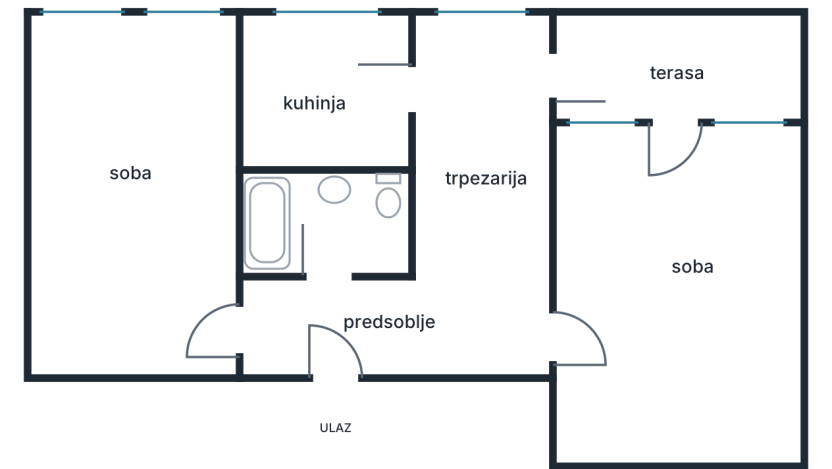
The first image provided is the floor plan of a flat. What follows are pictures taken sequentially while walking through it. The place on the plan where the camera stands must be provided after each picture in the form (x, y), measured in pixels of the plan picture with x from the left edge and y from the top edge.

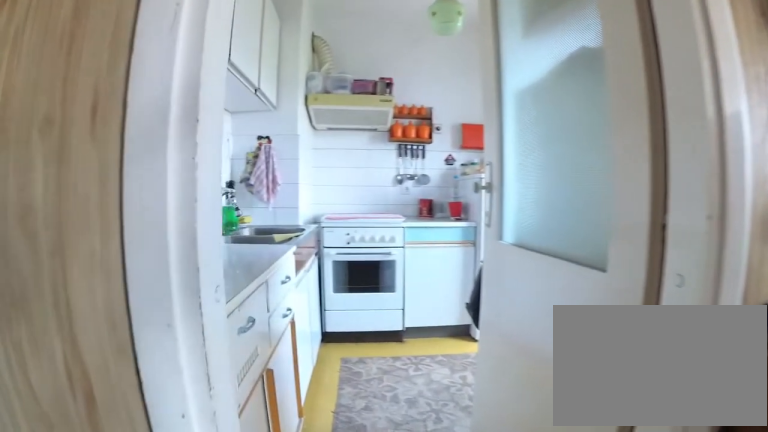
(465, 111)
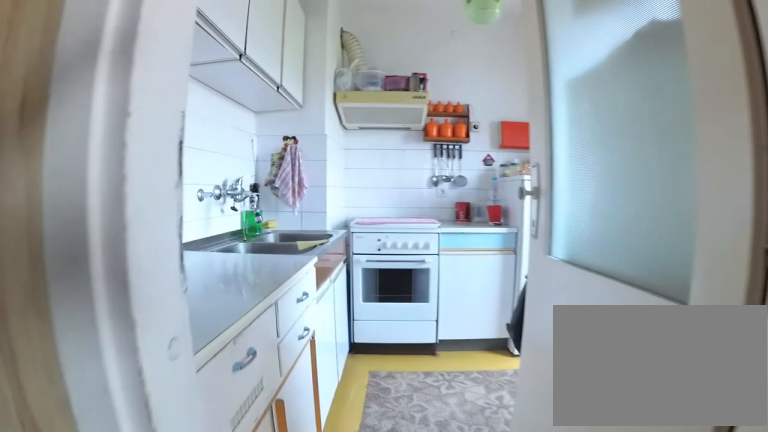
(456, 103)
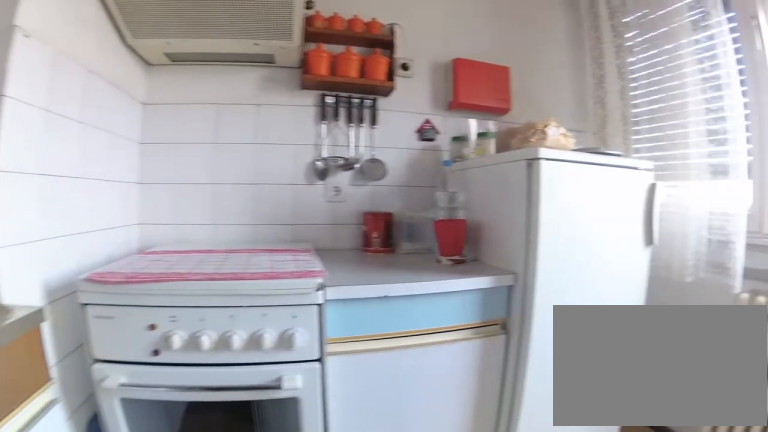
(321, 106)
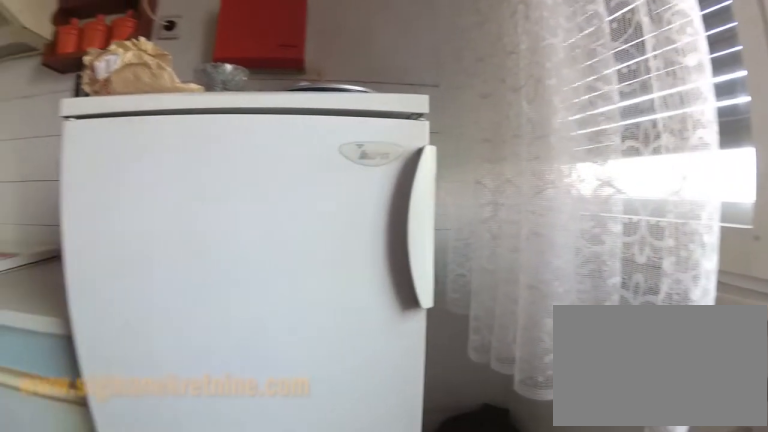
(320, 67)
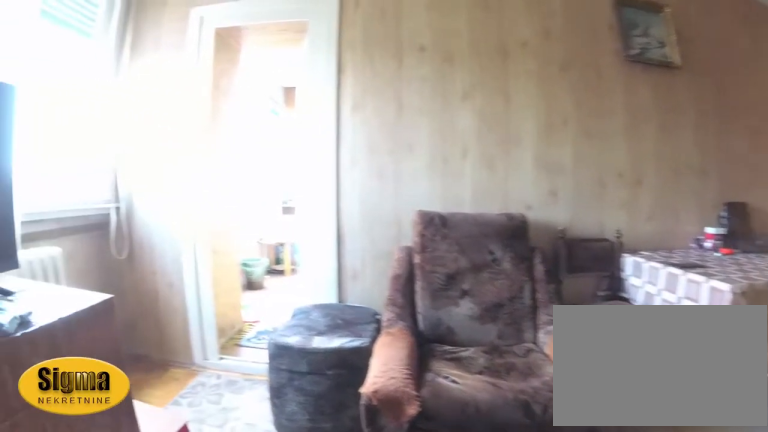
(407, 99)
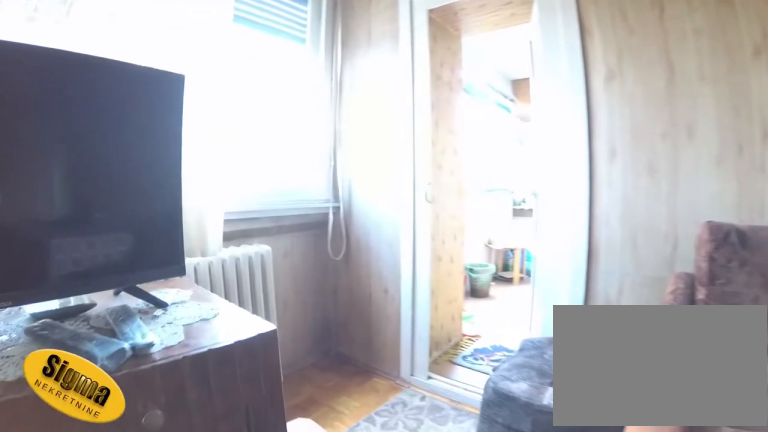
(425, 109)
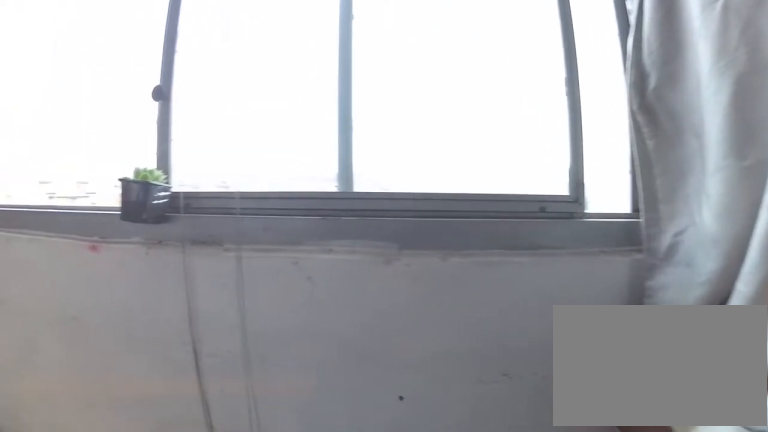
(736, 104)
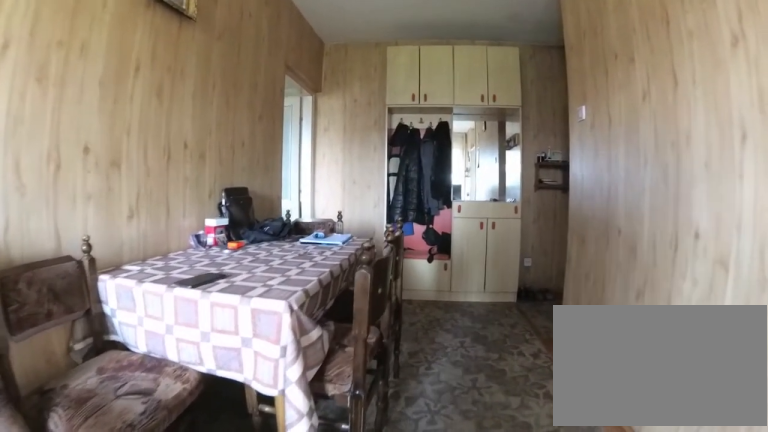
(488, 135)
